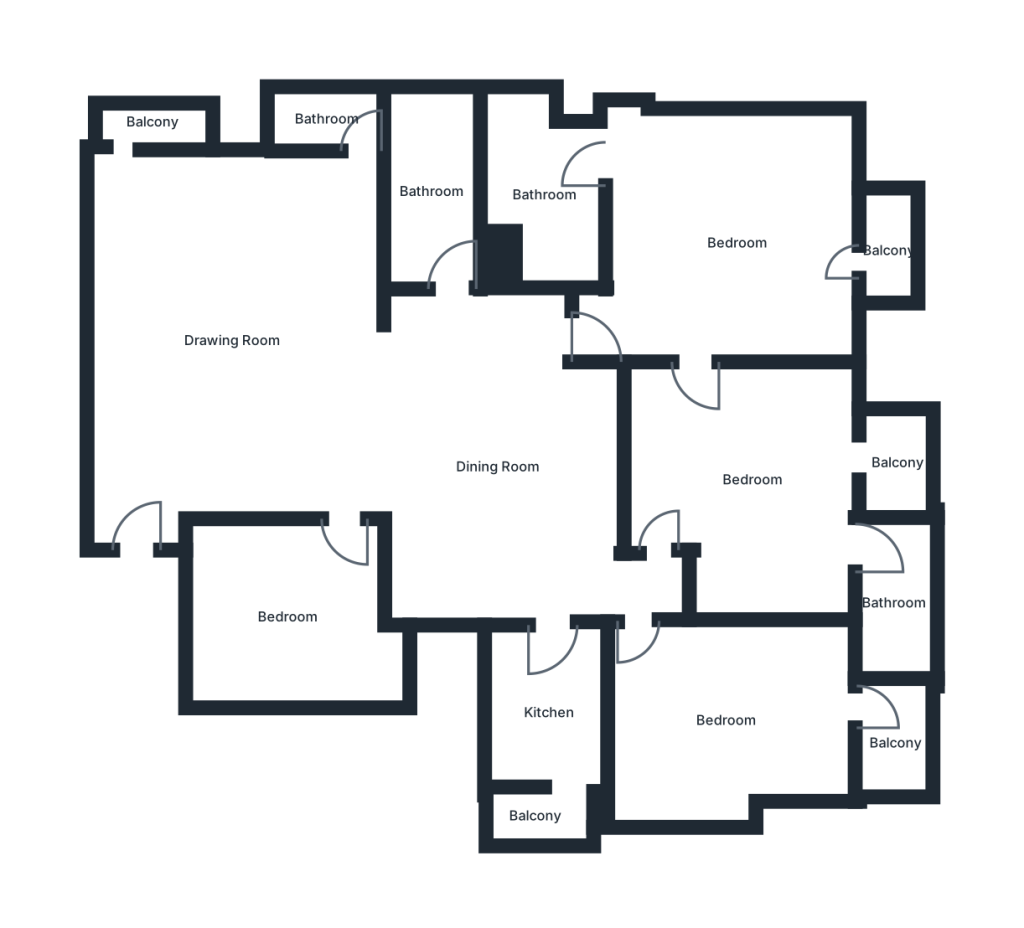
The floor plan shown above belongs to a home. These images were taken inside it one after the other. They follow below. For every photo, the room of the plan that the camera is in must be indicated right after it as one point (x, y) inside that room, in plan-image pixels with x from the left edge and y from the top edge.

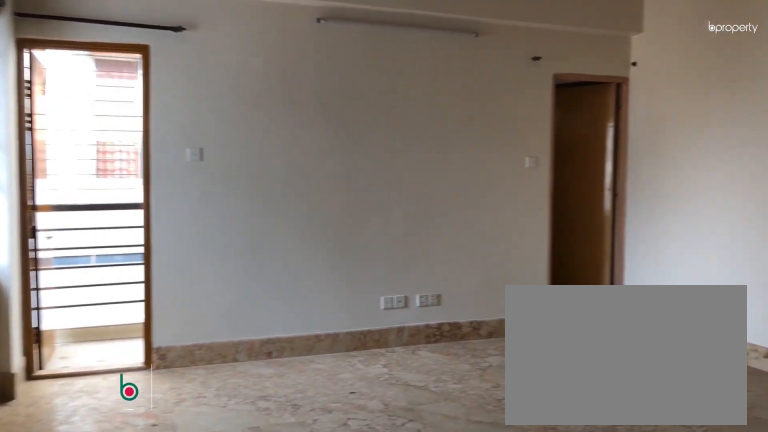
(229, 342)
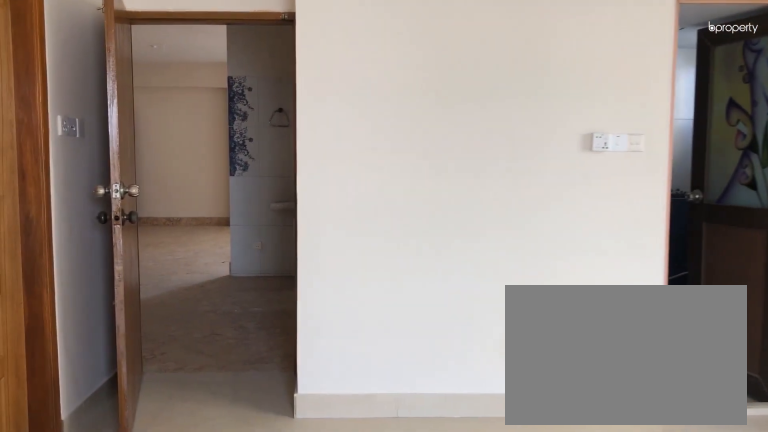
(736, 243)
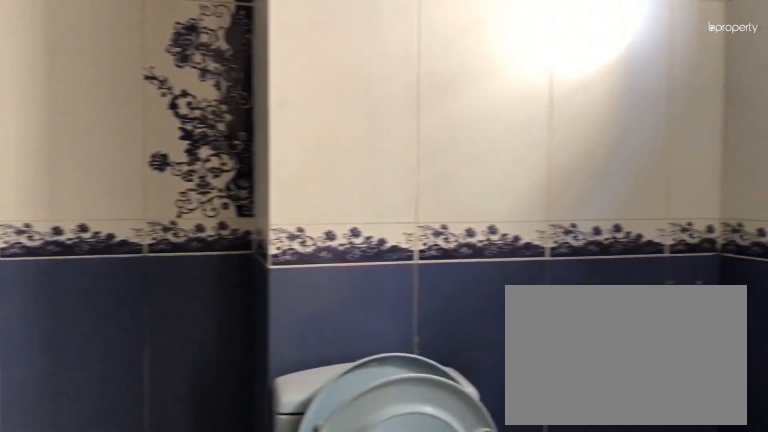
(544, 195)
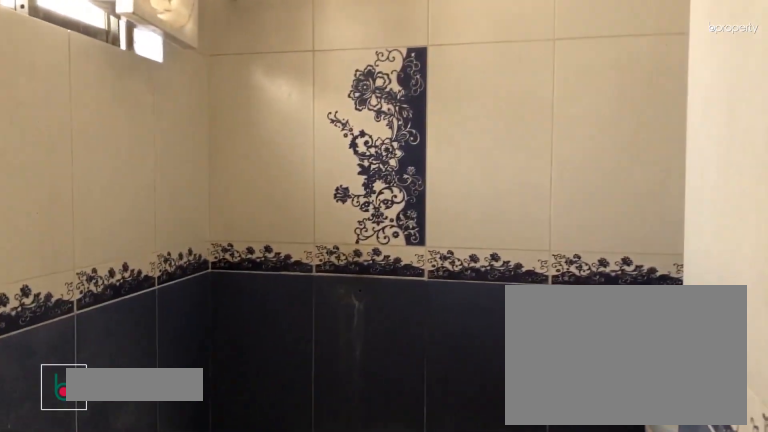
(893, 601)
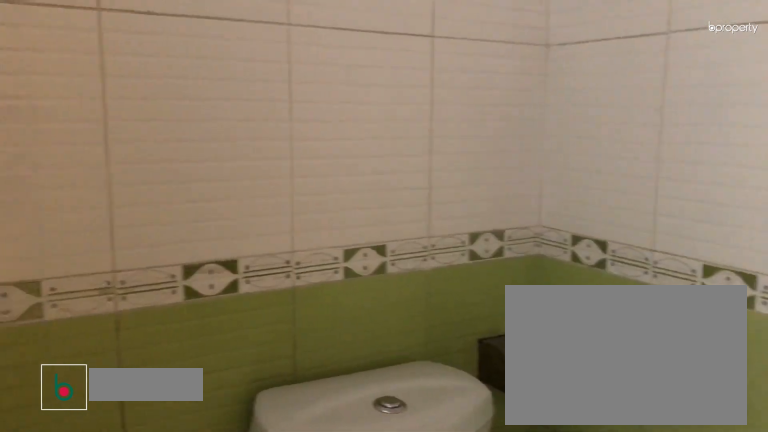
(324, 120)
